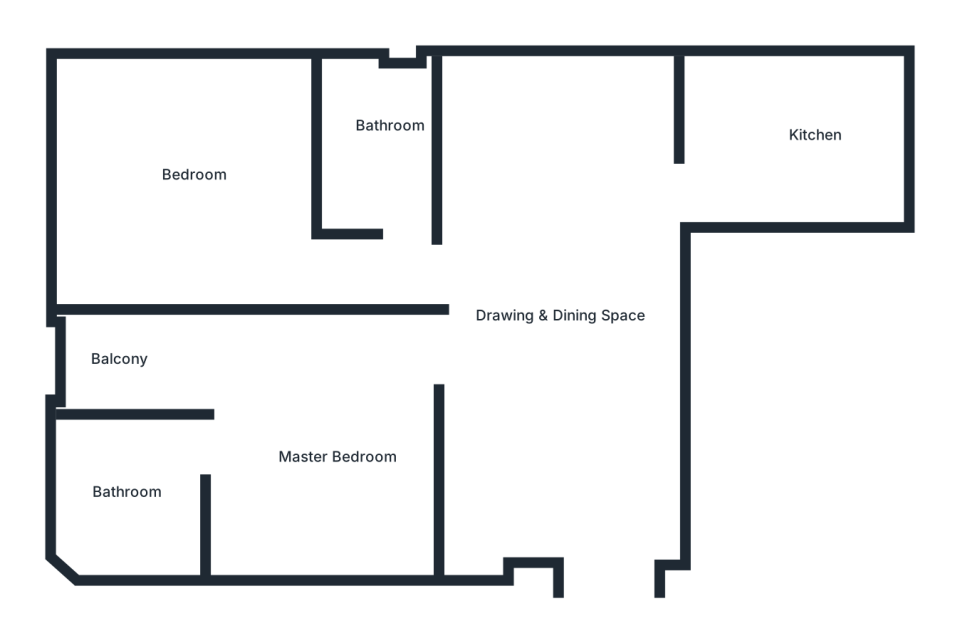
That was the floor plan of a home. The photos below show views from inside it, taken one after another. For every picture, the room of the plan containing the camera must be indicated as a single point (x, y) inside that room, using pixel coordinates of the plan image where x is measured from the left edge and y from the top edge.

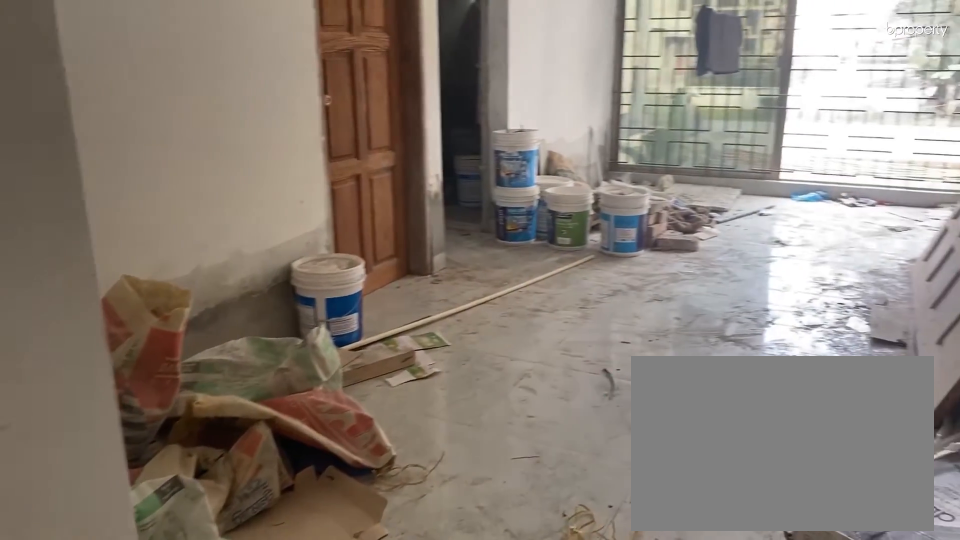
(603, 507)
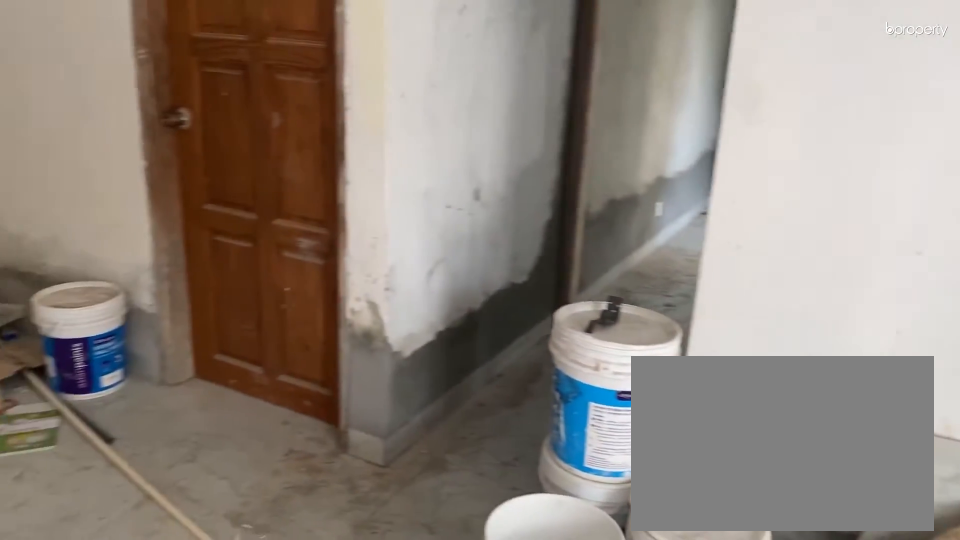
(570, 358)
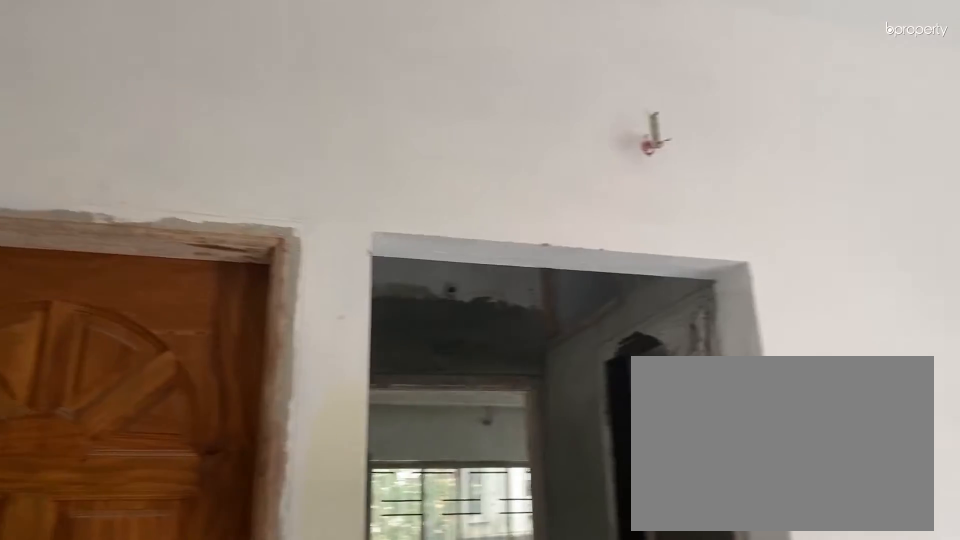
(570, 358)
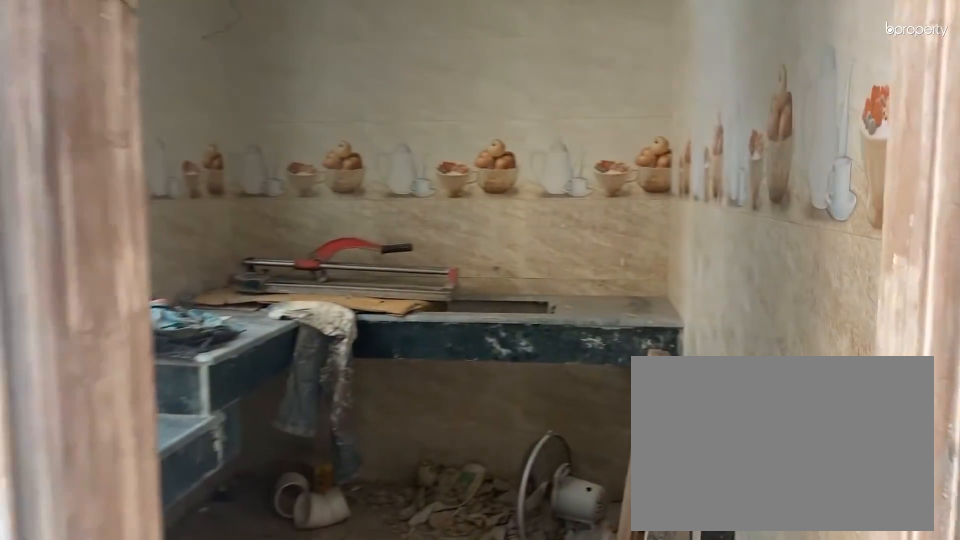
(700, 183)
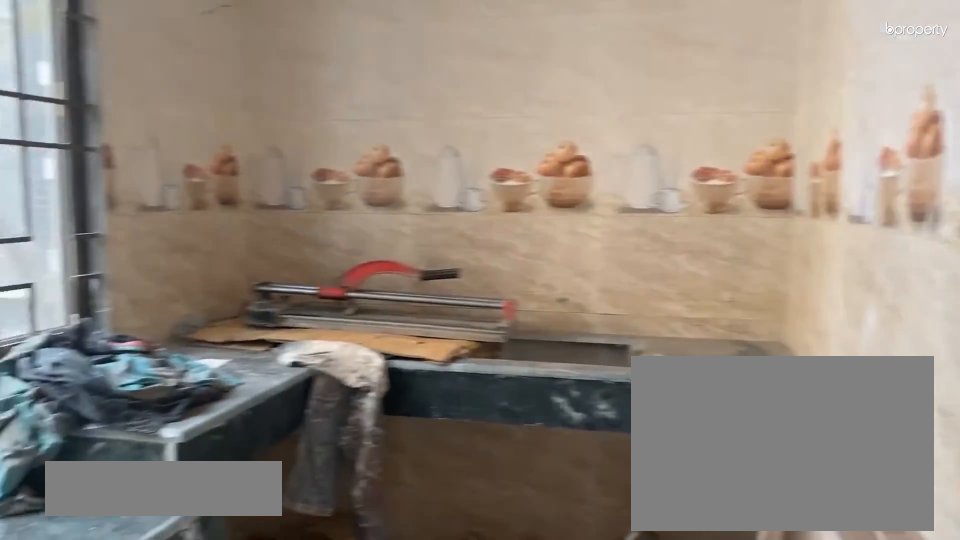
(808, 135)
